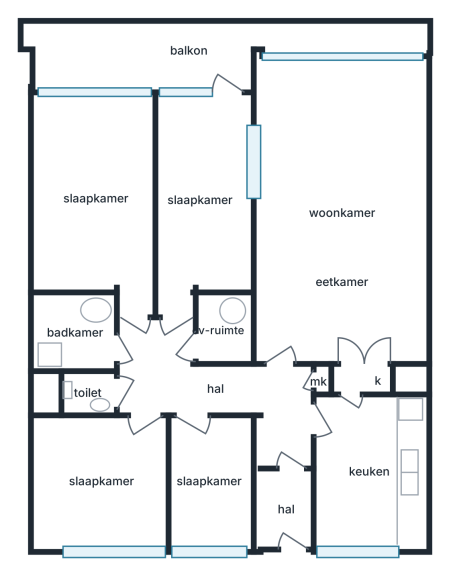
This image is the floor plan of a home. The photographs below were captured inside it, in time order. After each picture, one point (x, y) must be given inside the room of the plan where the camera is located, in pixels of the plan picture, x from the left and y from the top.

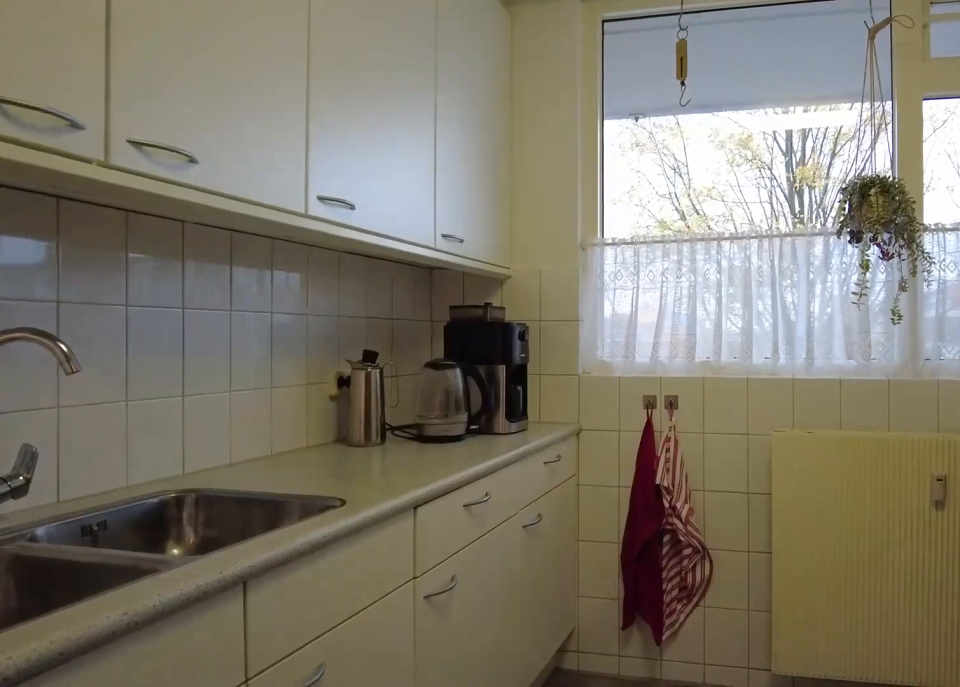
(368, 471)
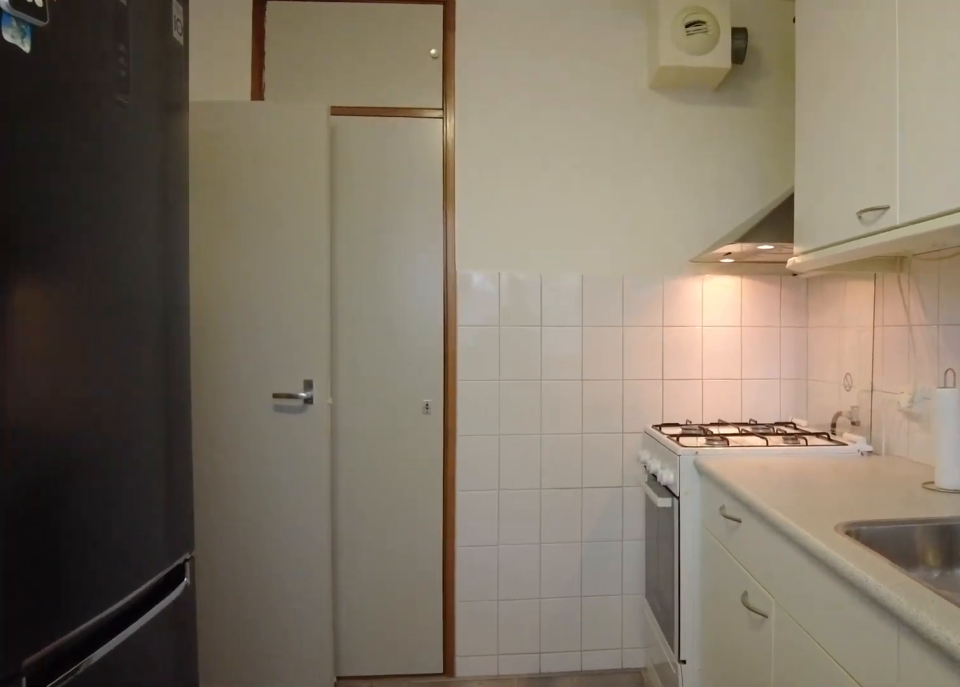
(368, 471)
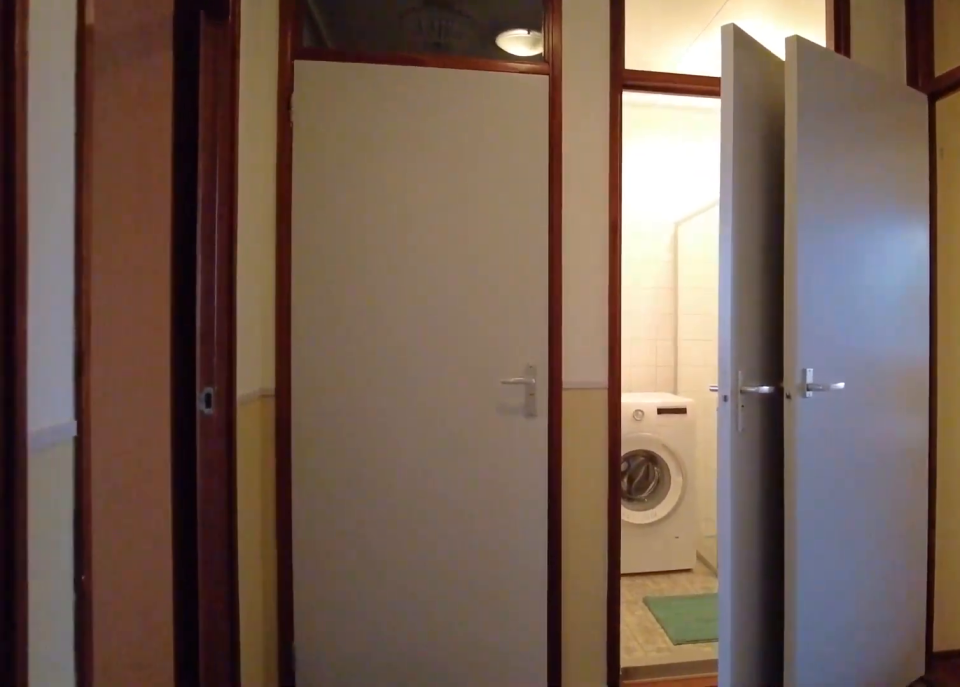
(230, 412)
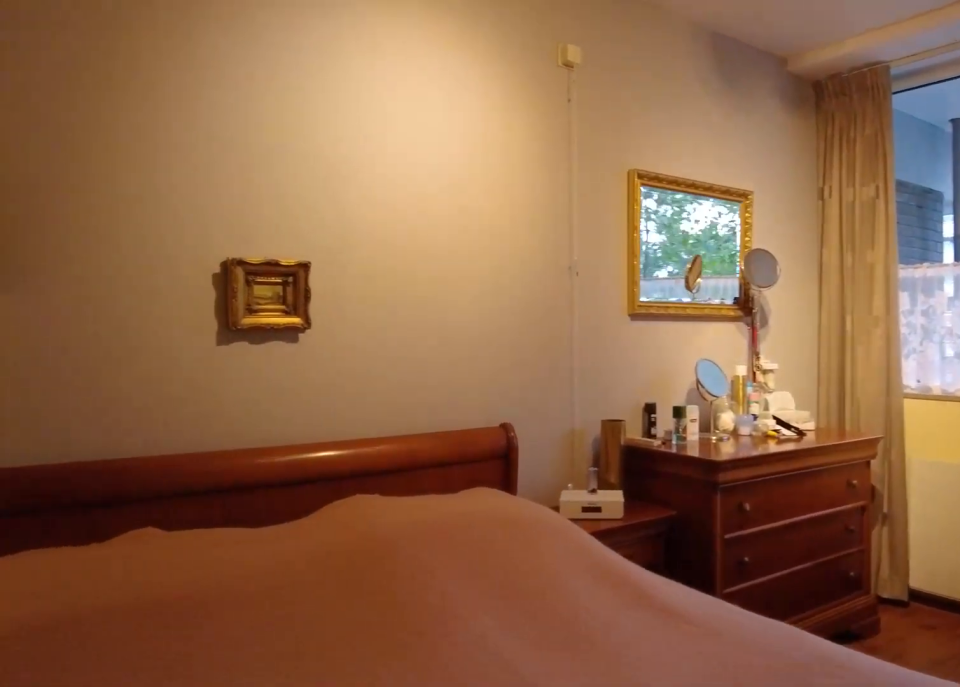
(96, 197)
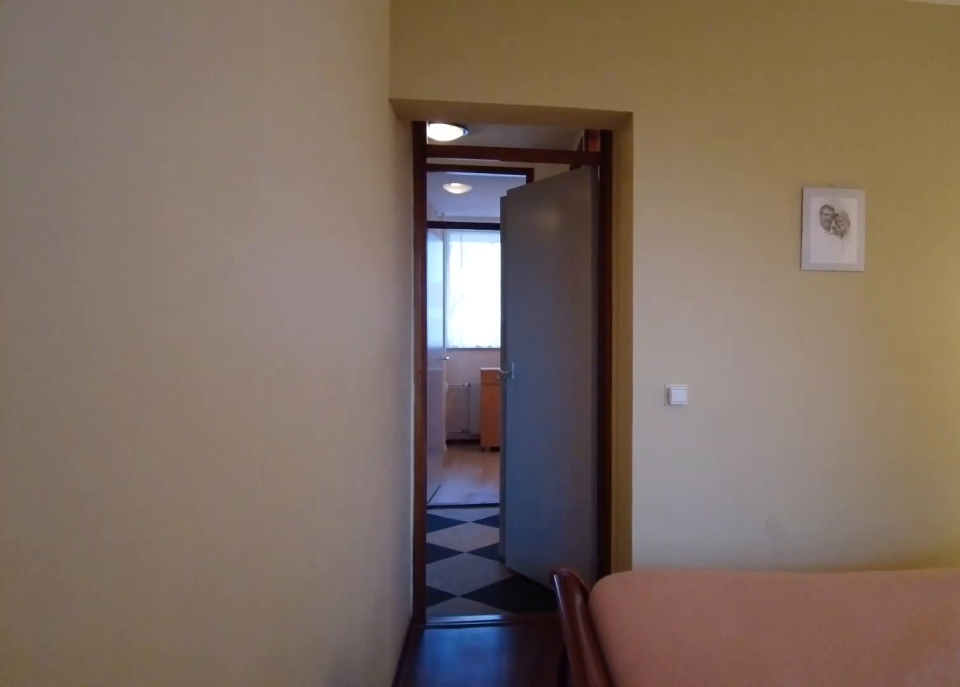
(96, 197)
